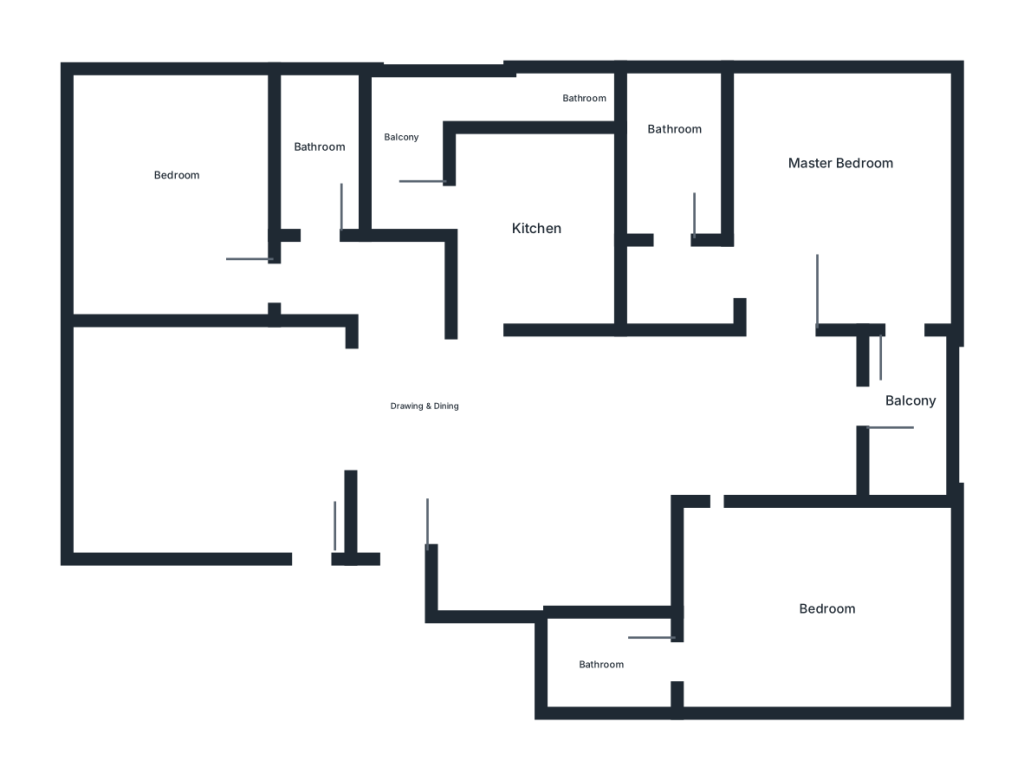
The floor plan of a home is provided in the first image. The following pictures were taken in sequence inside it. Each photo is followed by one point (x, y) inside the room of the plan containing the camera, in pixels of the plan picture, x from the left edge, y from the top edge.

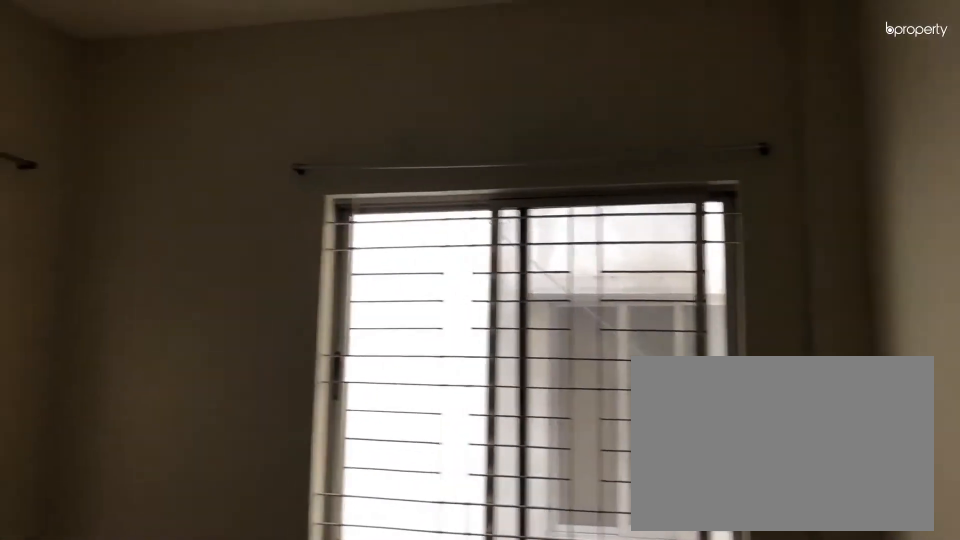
(189, 187)
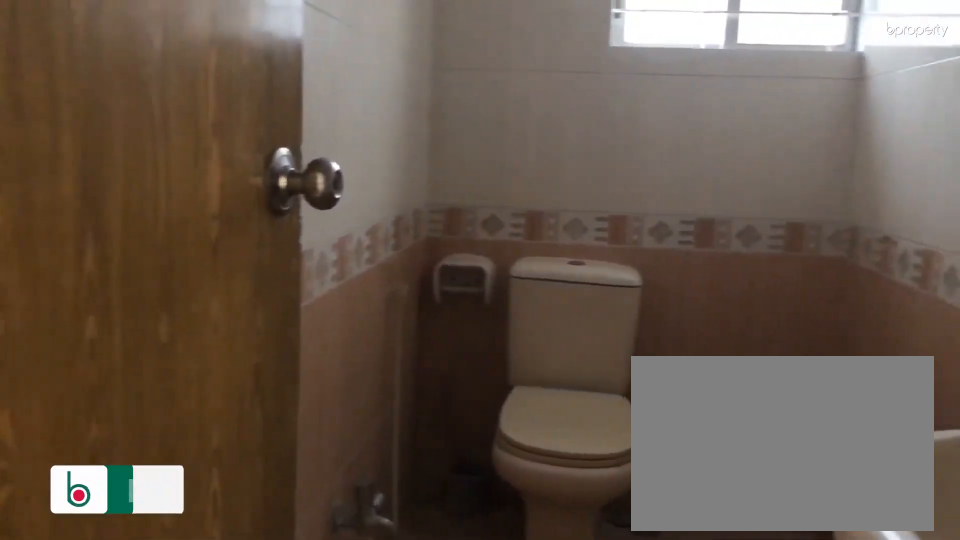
(328, 146)
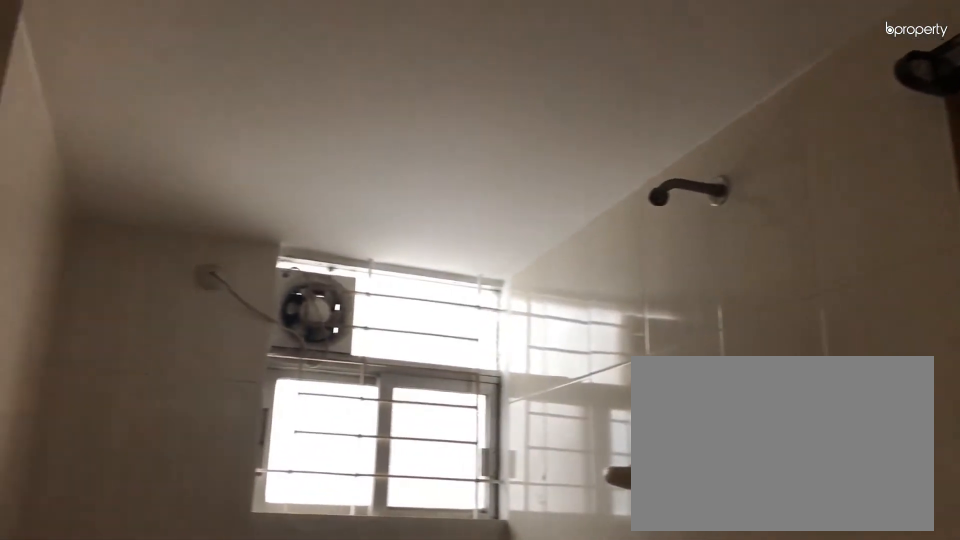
(328, 146)
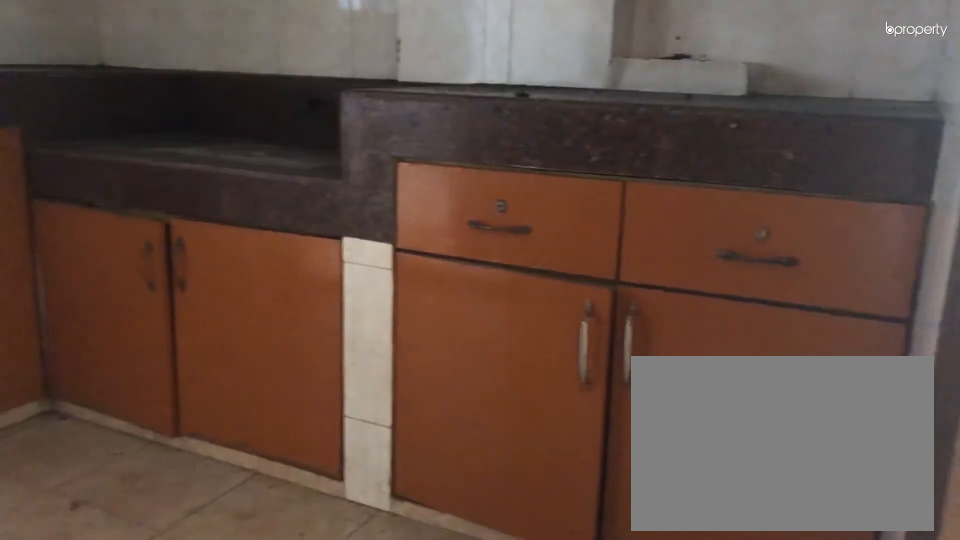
(547, 228)
